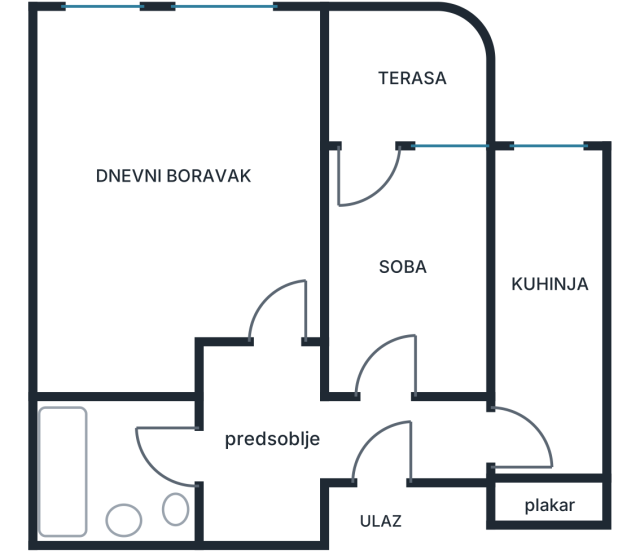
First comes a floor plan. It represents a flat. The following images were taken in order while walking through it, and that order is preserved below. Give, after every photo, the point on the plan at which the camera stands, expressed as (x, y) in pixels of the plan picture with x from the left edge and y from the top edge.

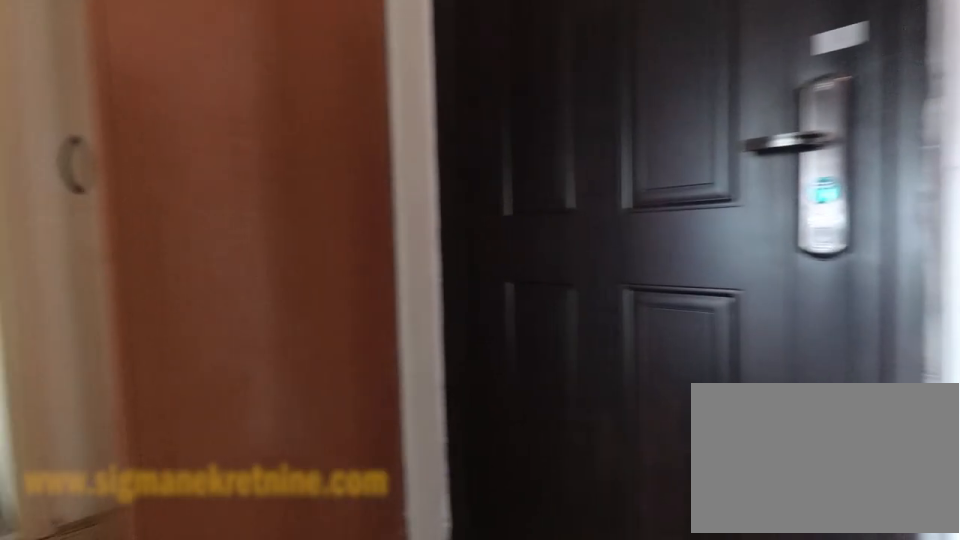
(362, 401)
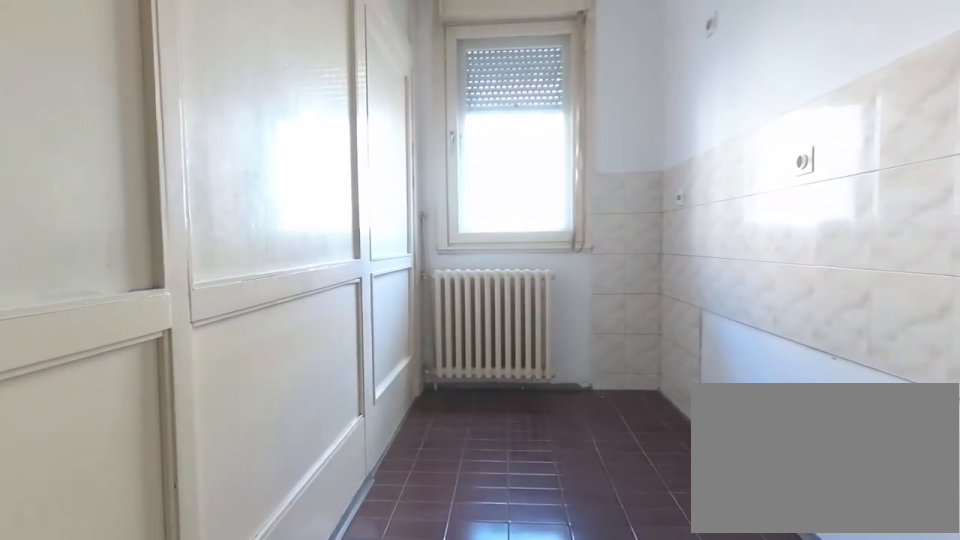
(546, 376)
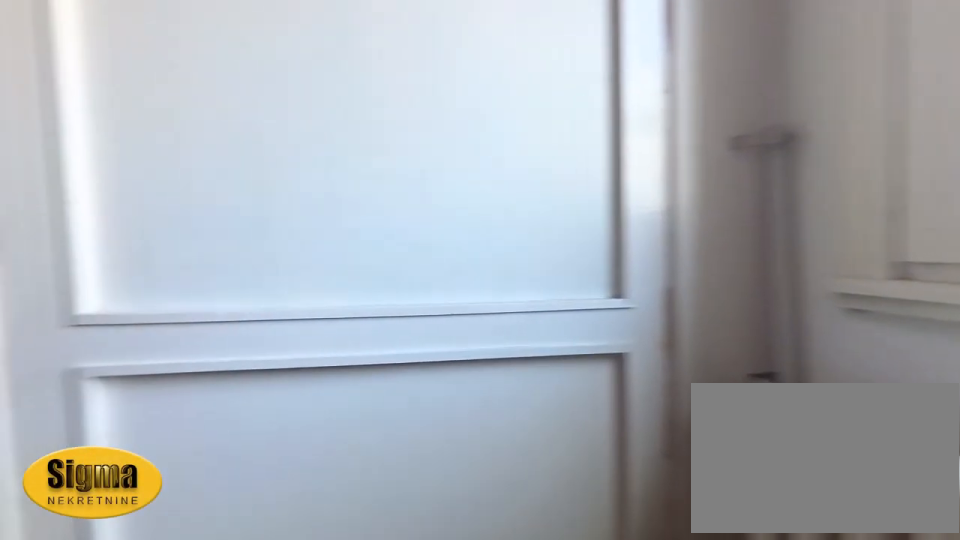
(565, 200)
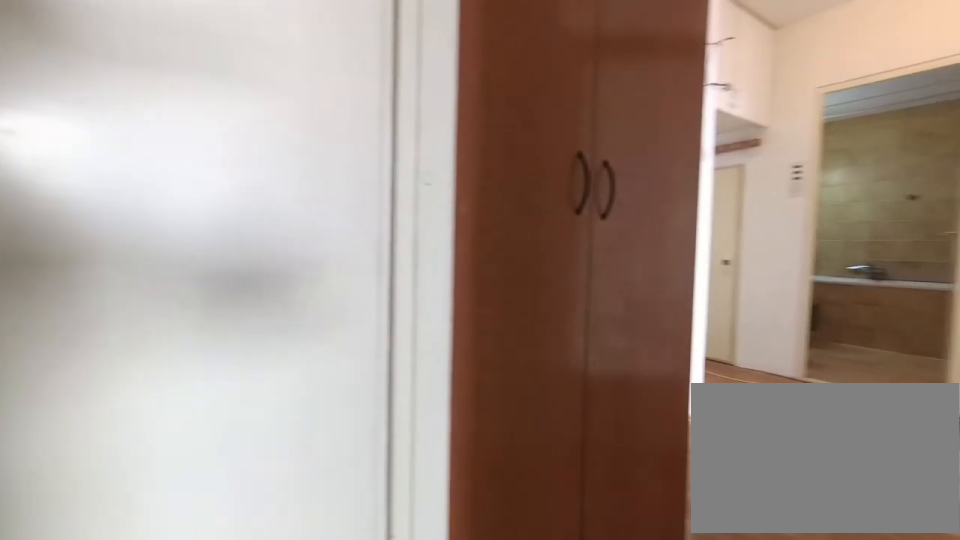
(563, 413)
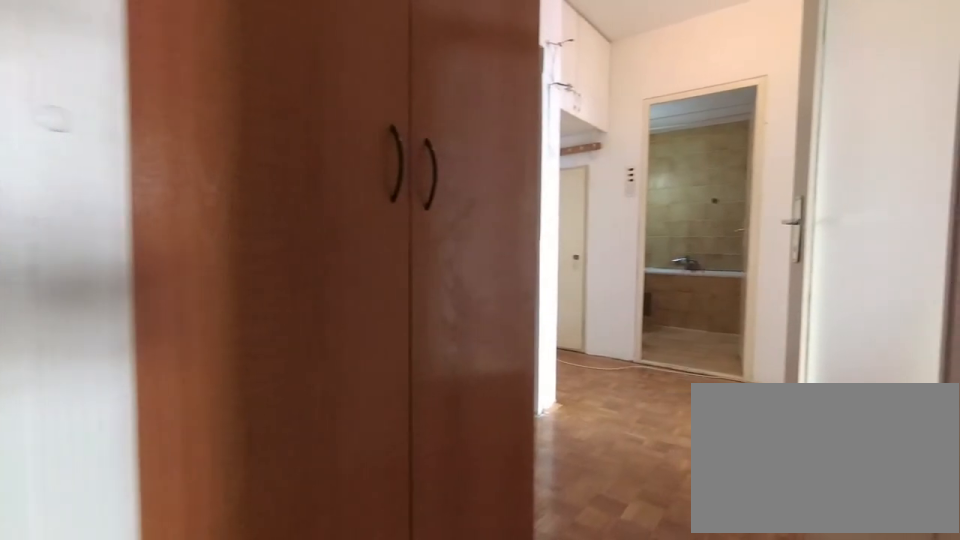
(568, 424)
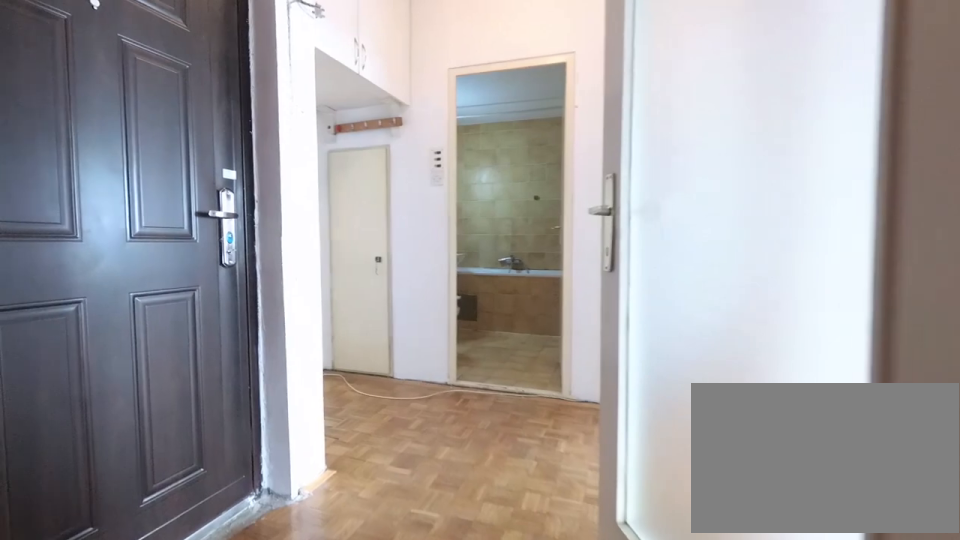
(495, 423)
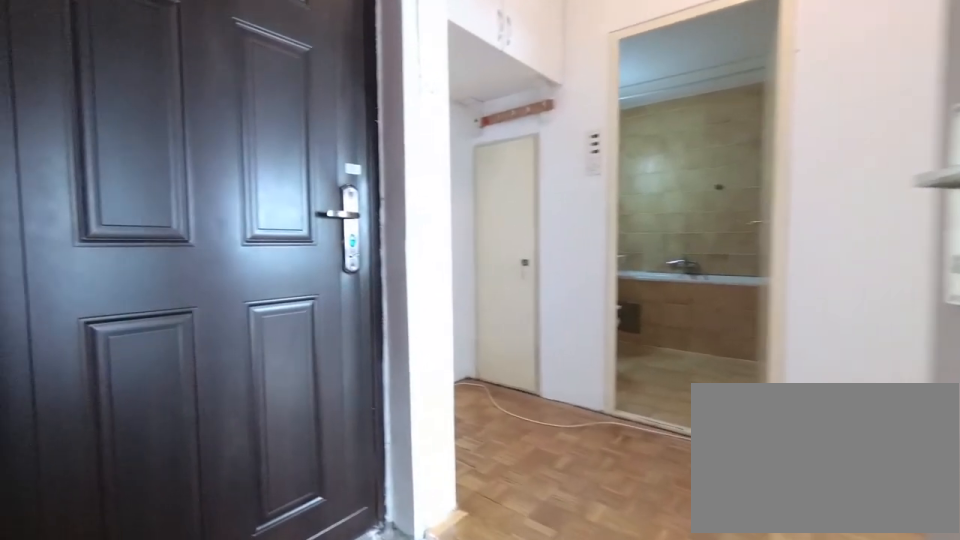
(436, 420)
